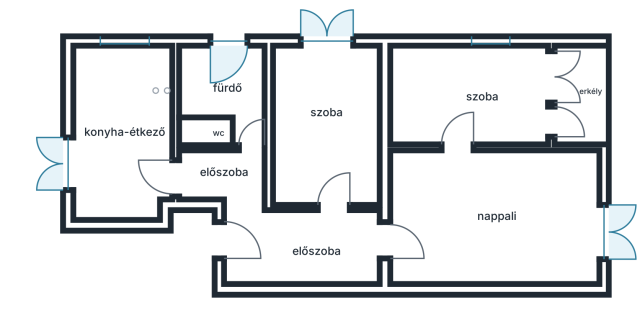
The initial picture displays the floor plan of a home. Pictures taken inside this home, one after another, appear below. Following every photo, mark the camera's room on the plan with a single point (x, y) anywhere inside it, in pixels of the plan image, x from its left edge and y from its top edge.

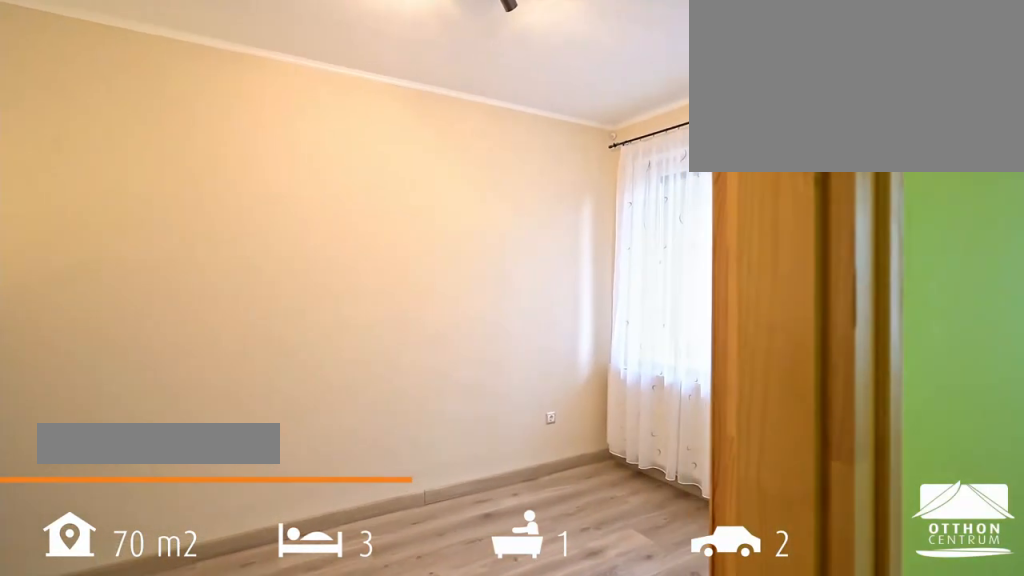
(481, 83)
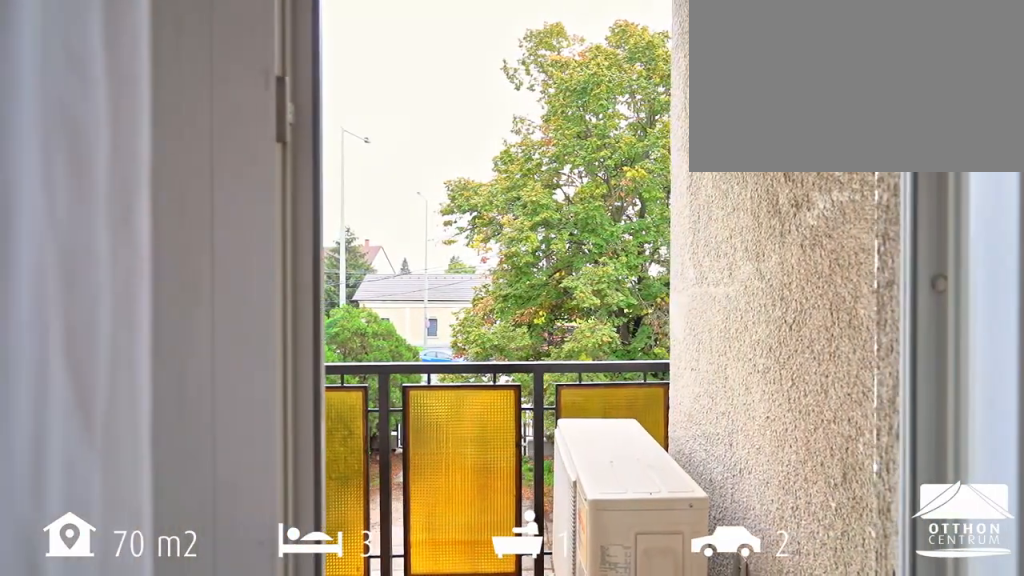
(576, 96)
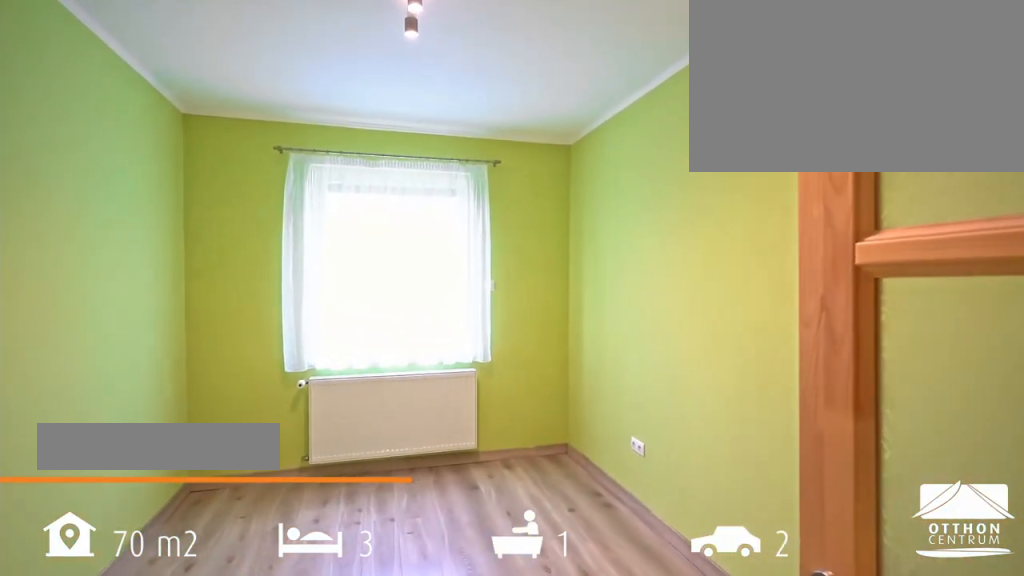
(325, 127)
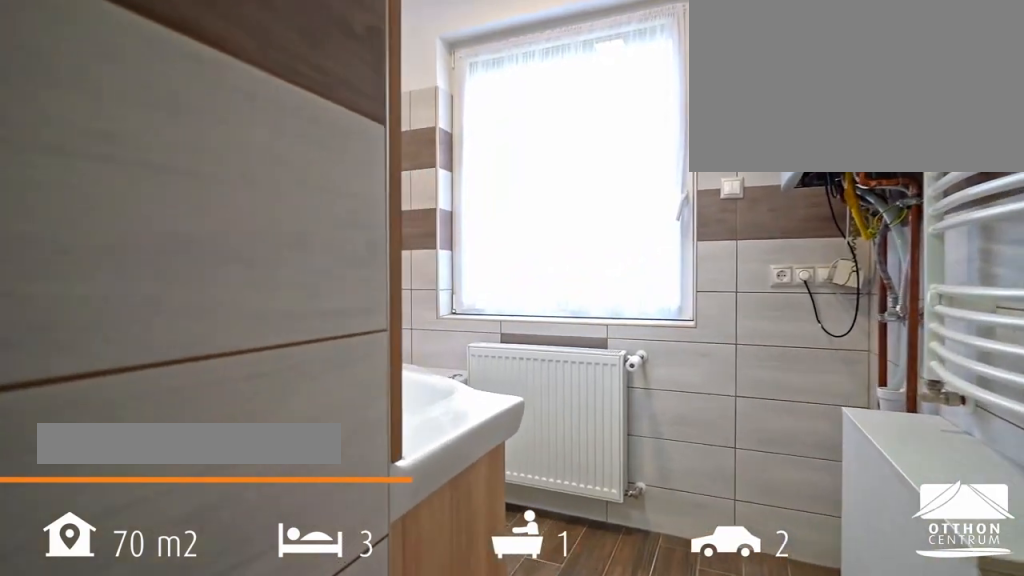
(230, 86)
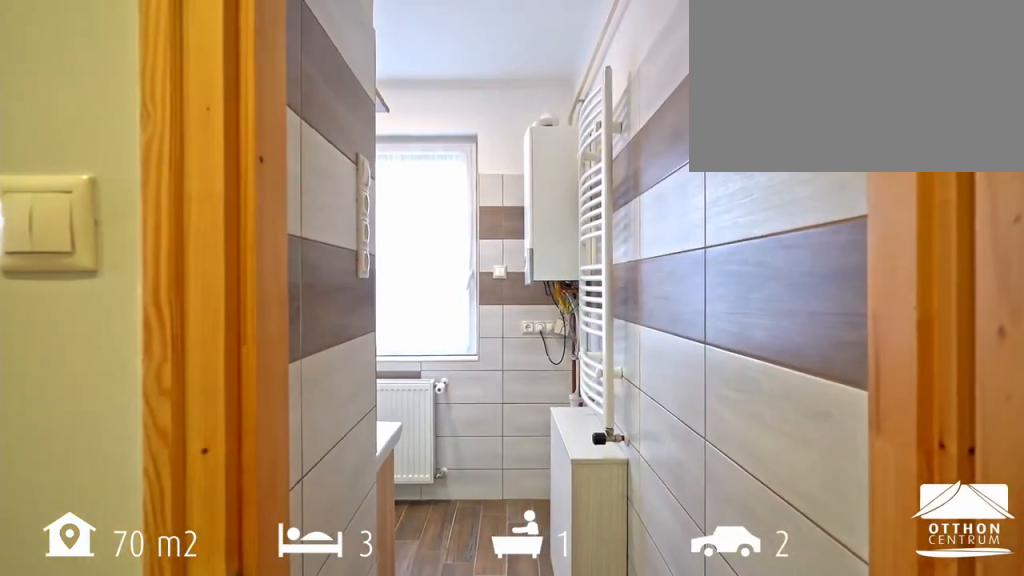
(230, 86)
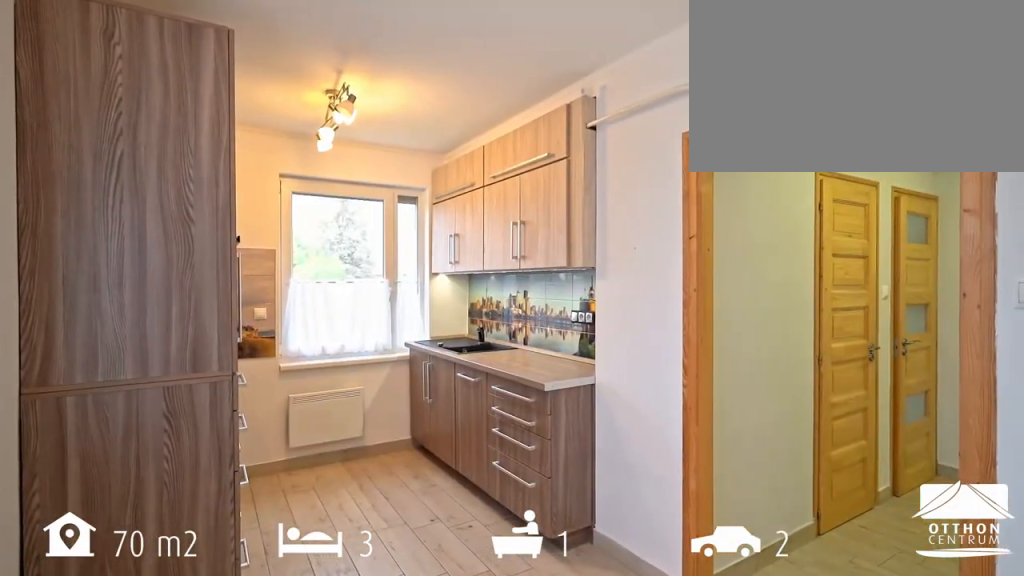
(118, 117)
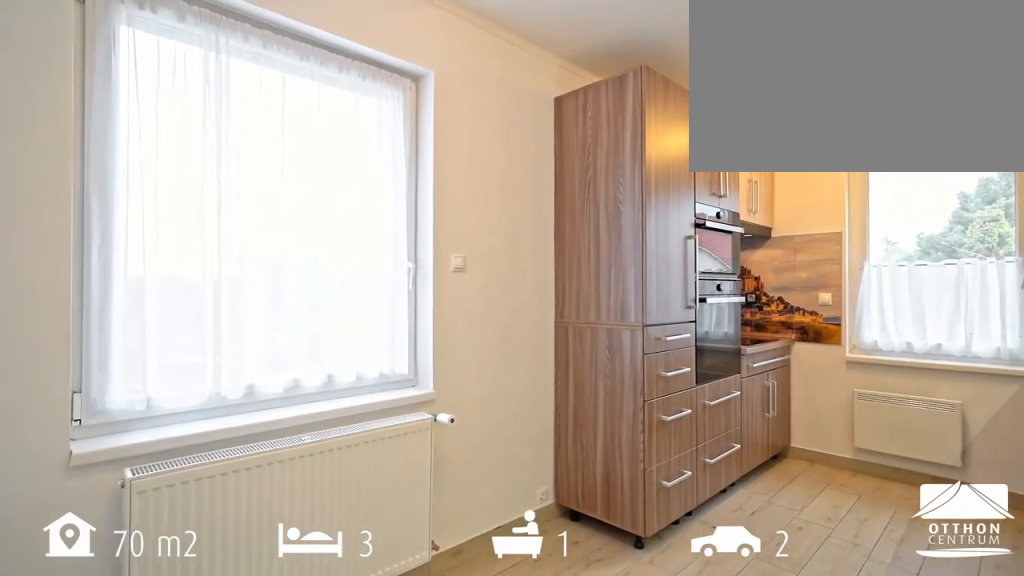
(118, 117)
